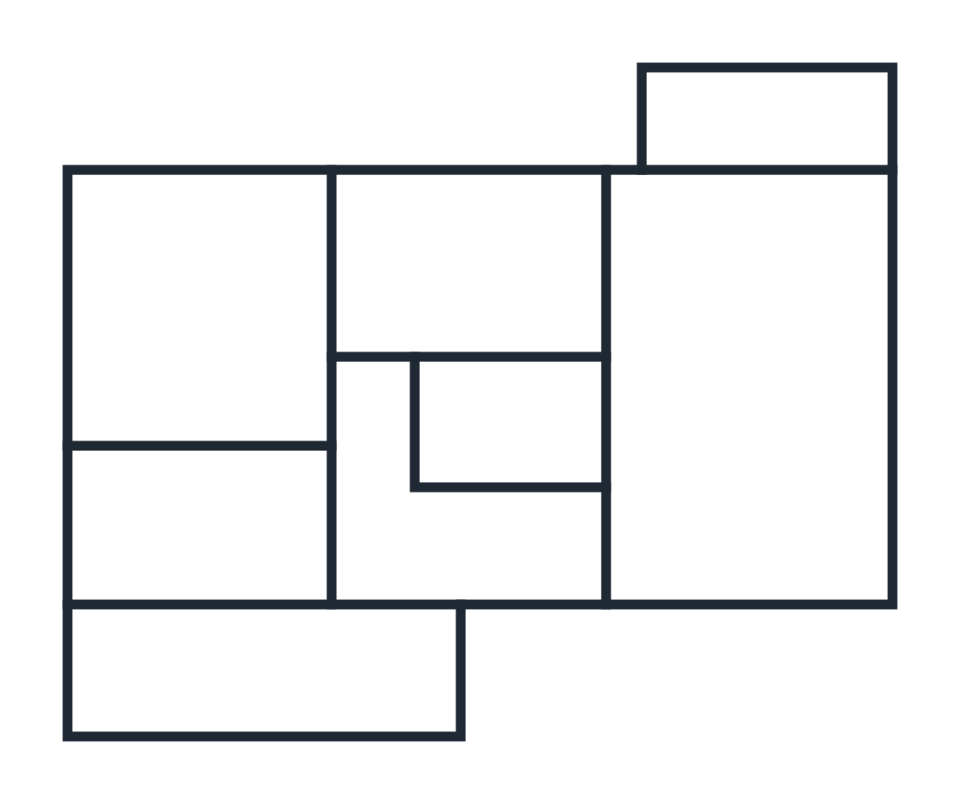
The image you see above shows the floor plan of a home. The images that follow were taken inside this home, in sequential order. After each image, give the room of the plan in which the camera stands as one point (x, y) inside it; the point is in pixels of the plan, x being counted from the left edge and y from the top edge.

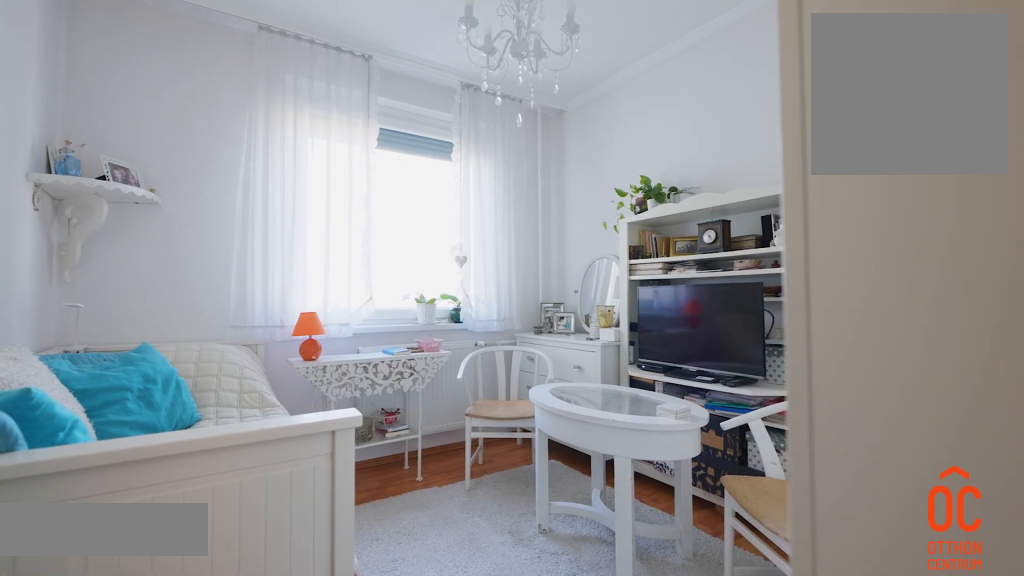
(211, 333)
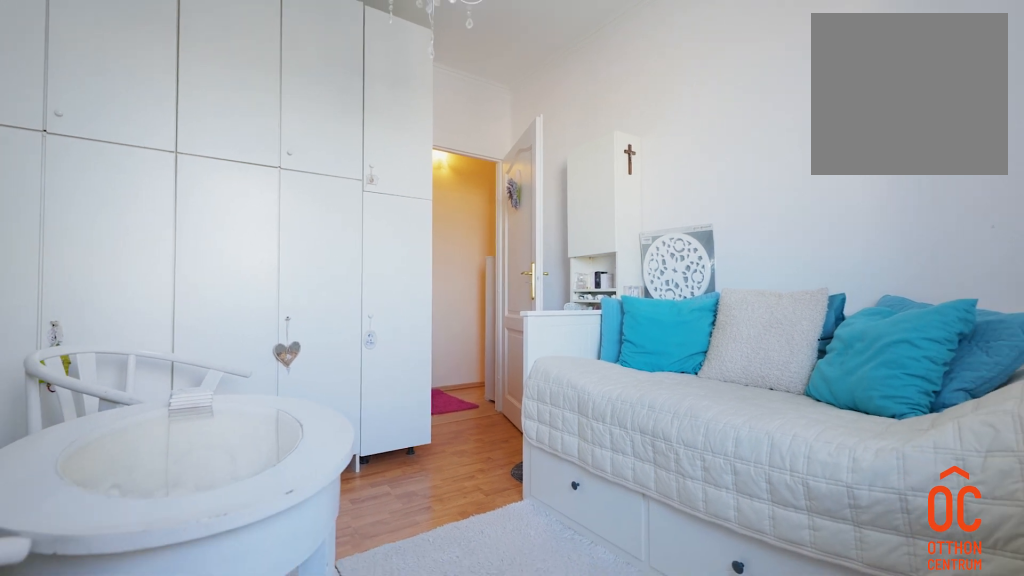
(211, 333)
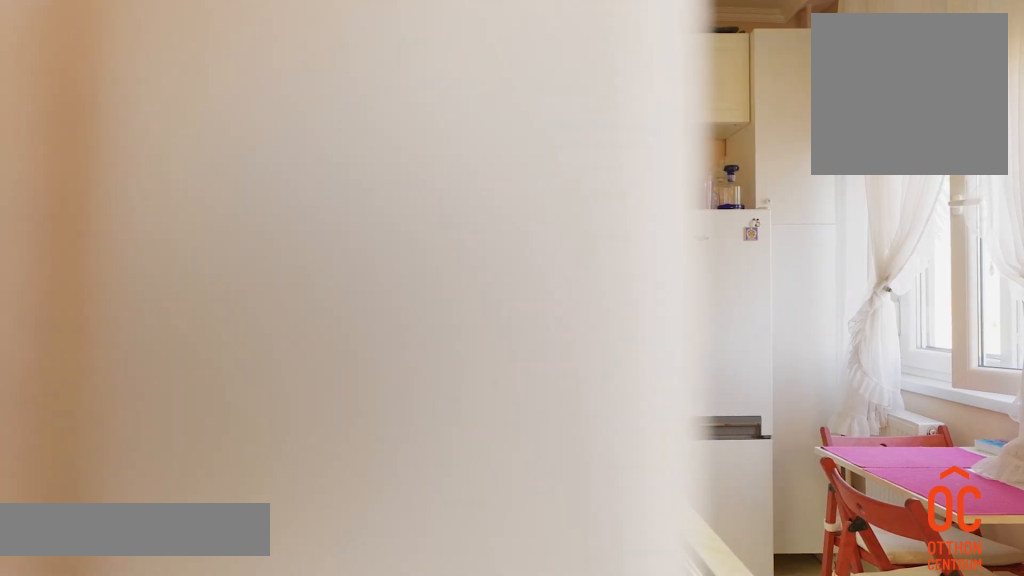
(451, 285)
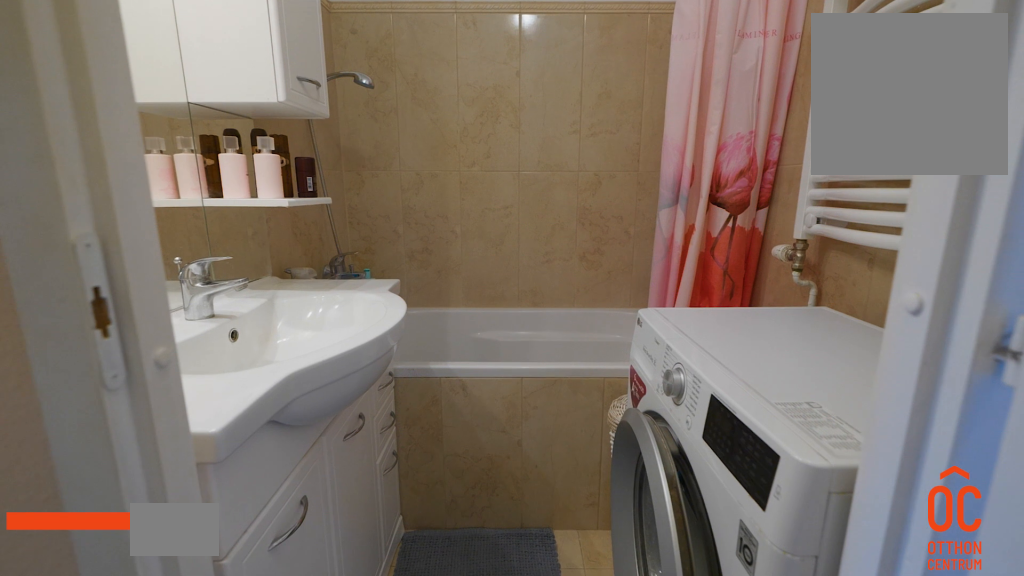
(531, 439)
